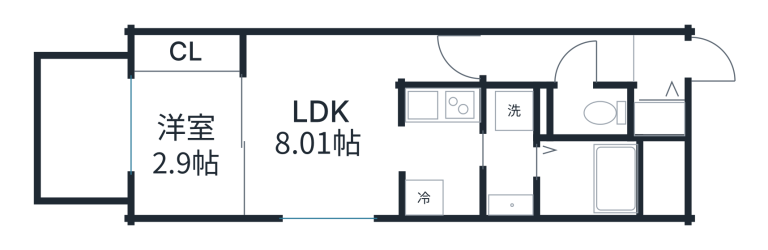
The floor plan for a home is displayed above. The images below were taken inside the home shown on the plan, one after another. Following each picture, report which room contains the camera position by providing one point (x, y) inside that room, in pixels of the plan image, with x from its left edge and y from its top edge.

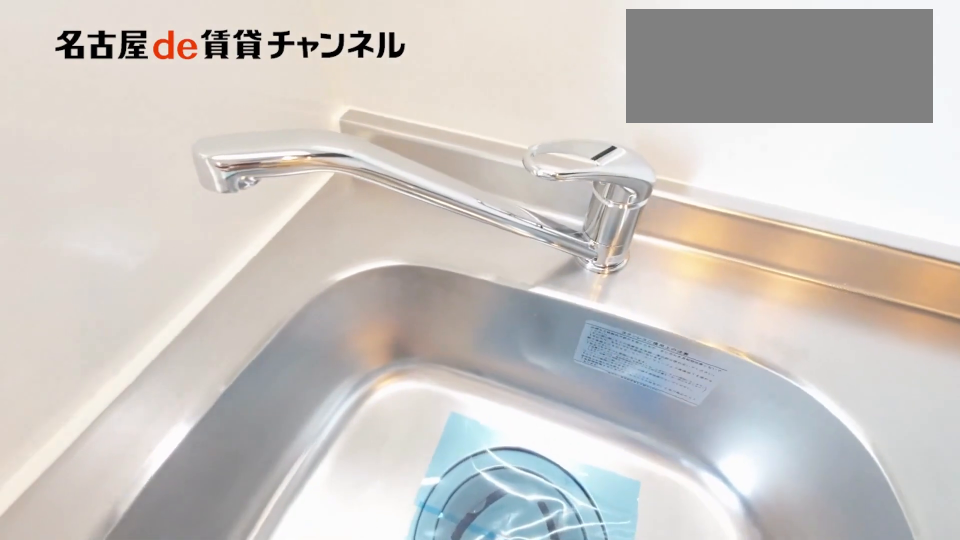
(442, 153)
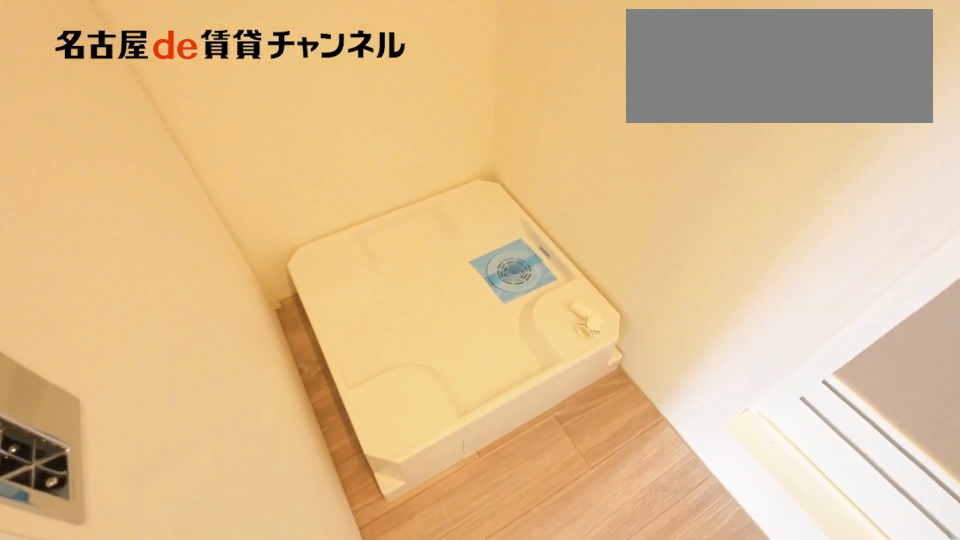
(508, 113)
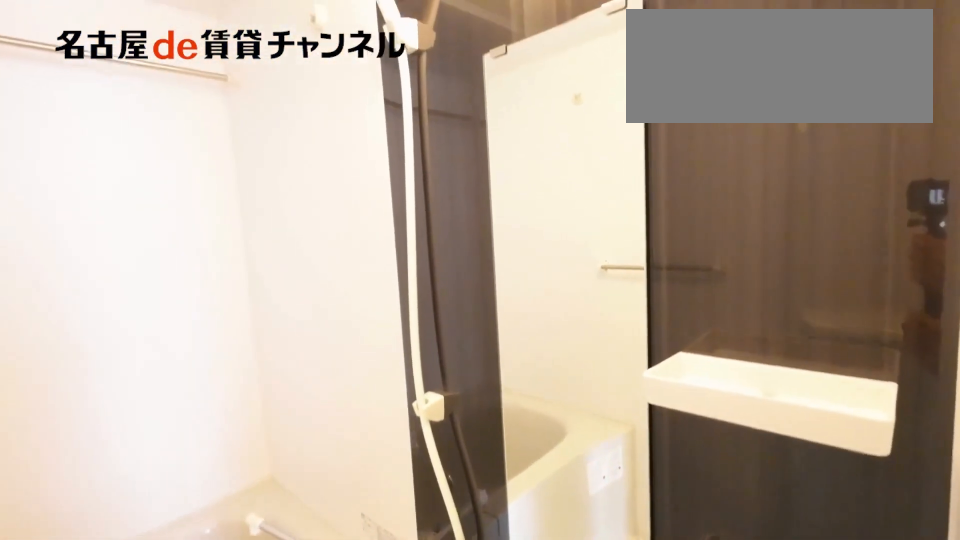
(590, 183)
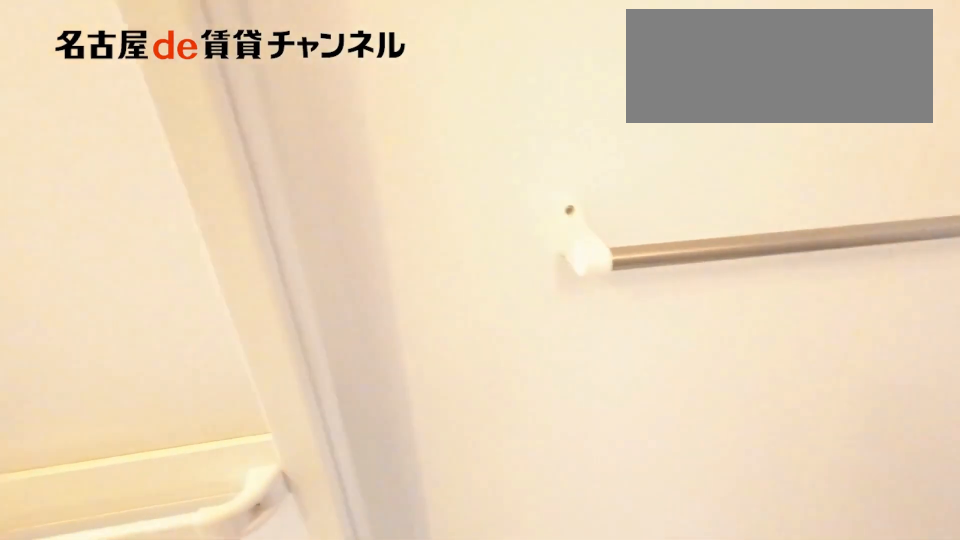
(590, 183)
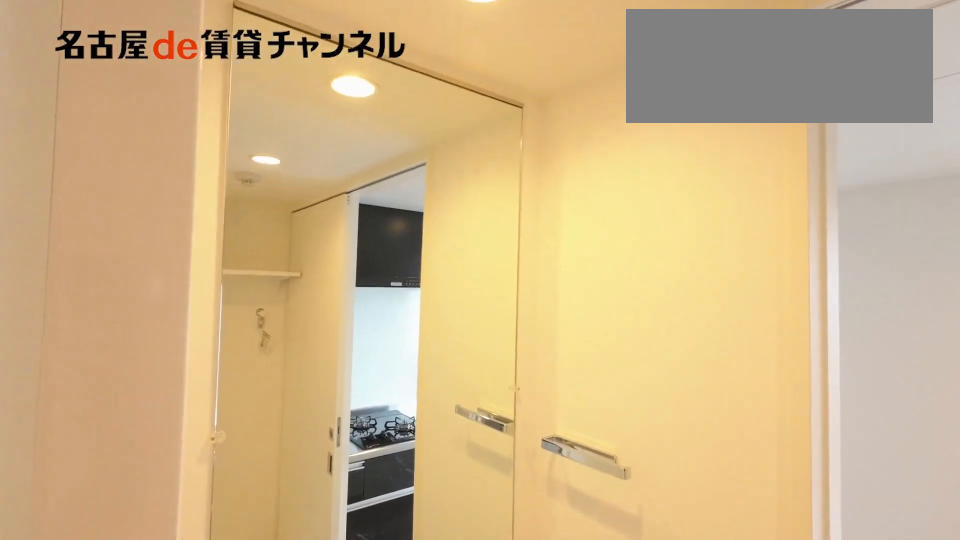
(511, 198)
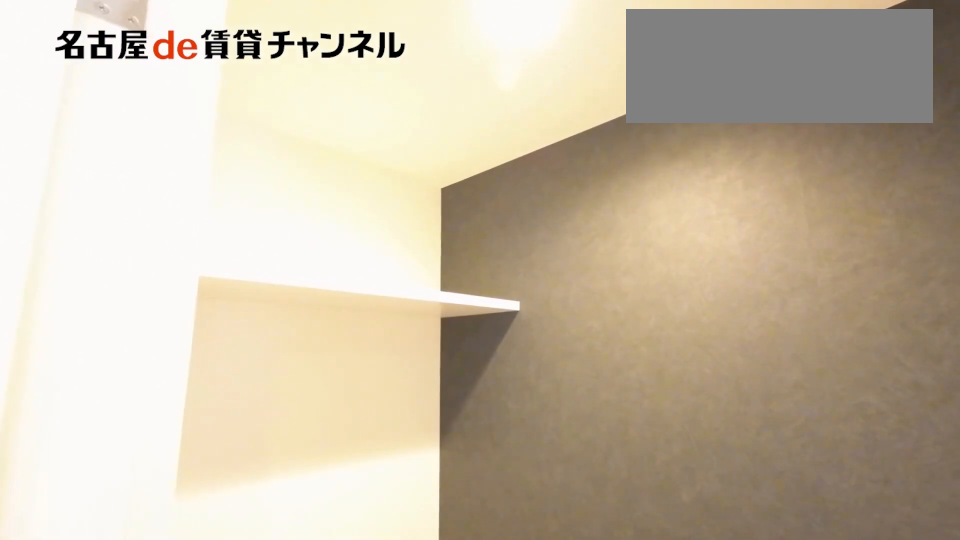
(585, 115)
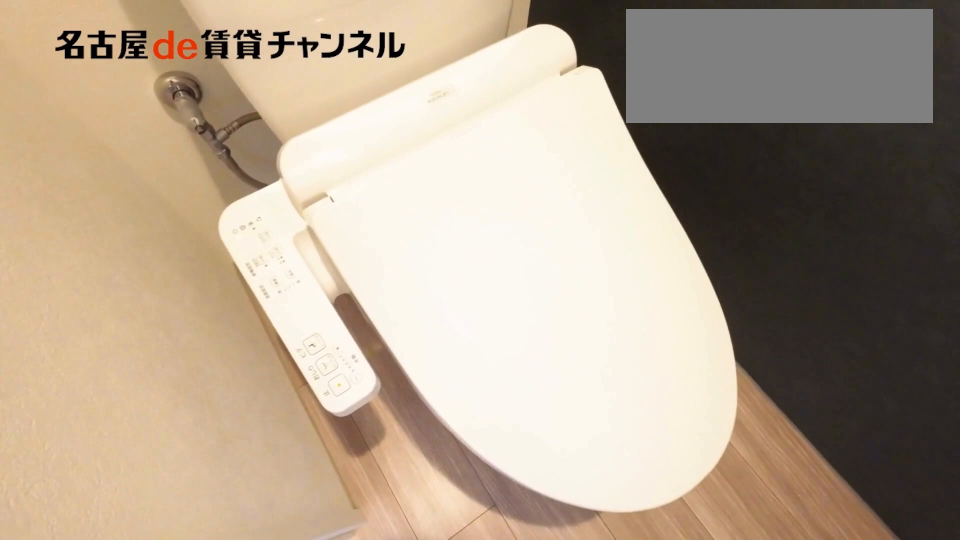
(585, 115)
